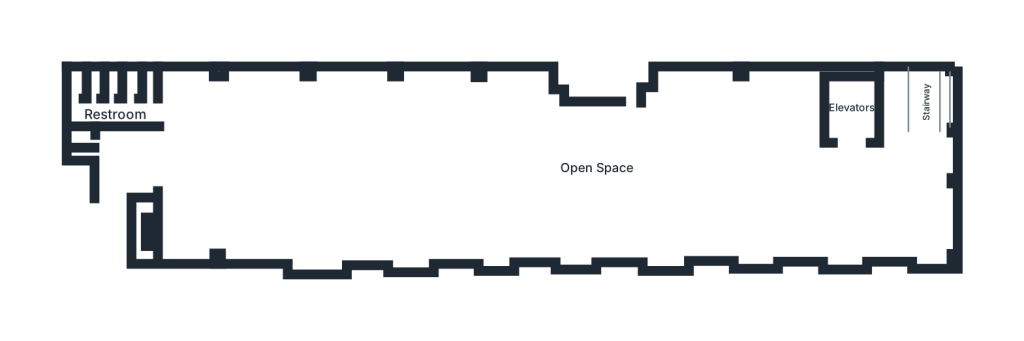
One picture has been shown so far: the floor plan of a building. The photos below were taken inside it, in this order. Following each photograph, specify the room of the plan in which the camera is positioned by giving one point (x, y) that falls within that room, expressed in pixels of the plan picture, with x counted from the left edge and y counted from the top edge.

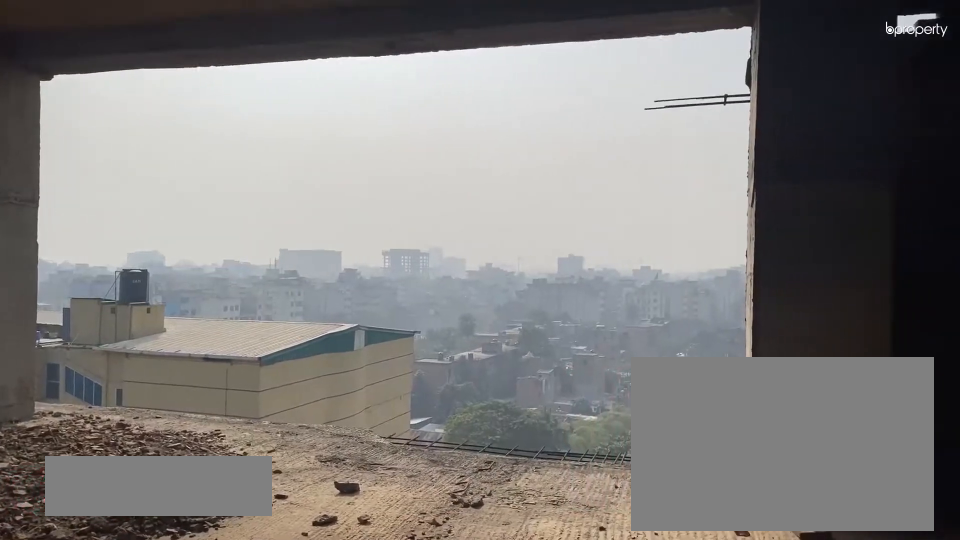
(921, 211)
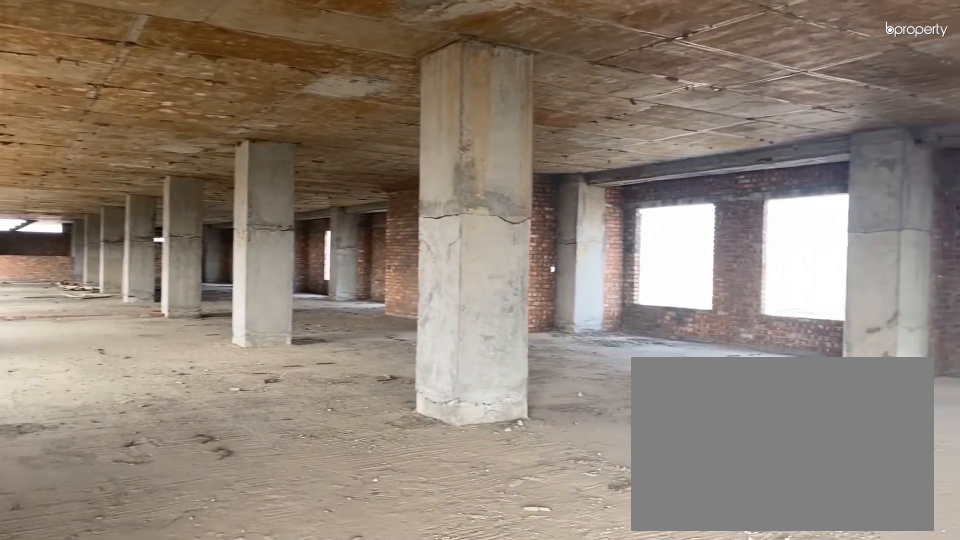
(761, 172)
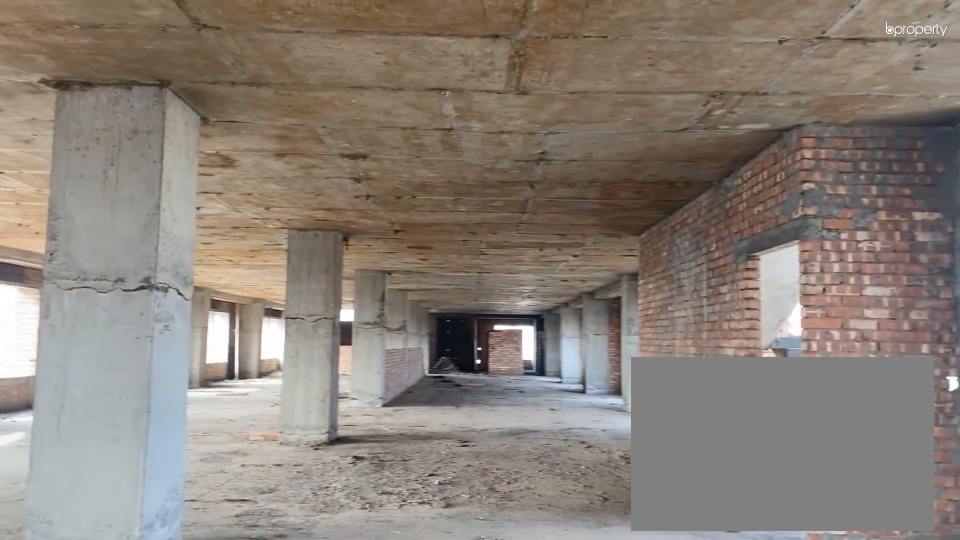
(647, 141)
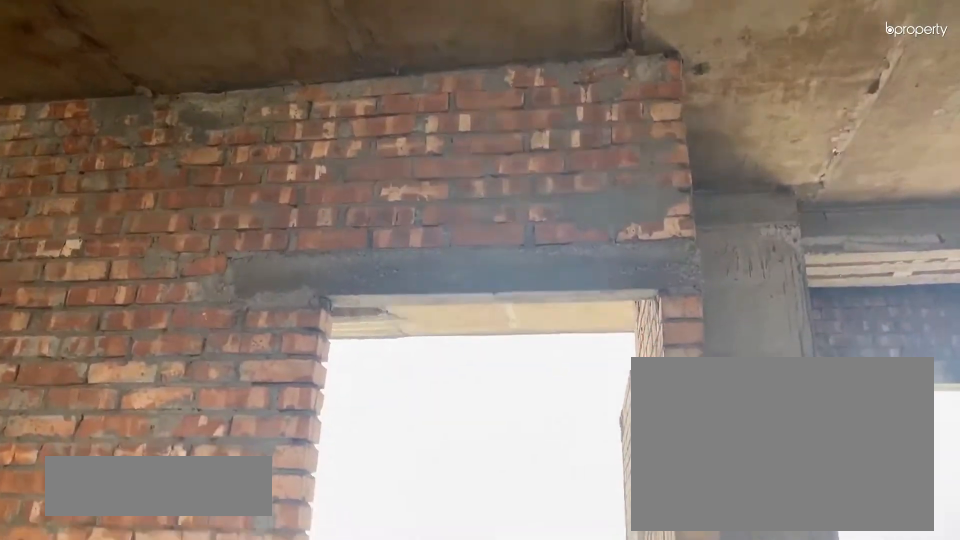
(635, 123)
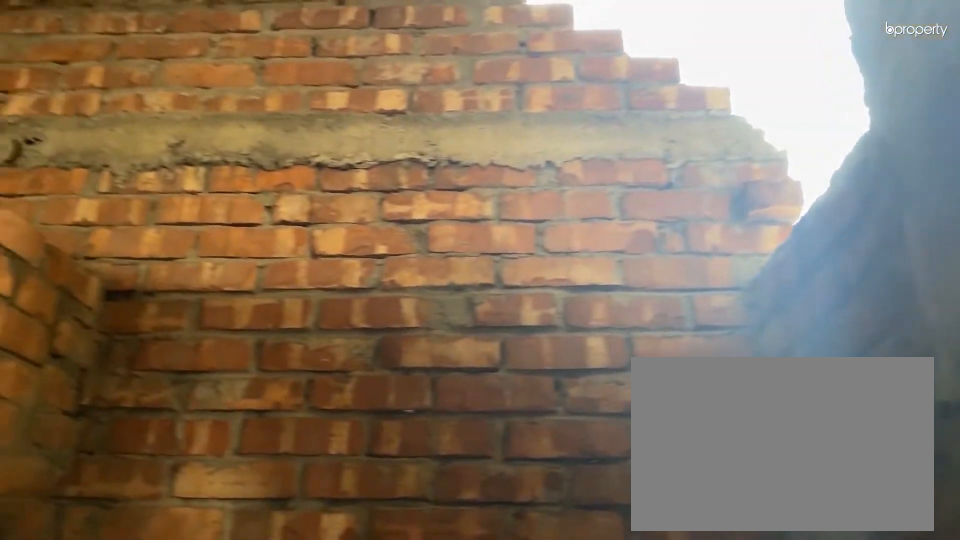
(149, 86)
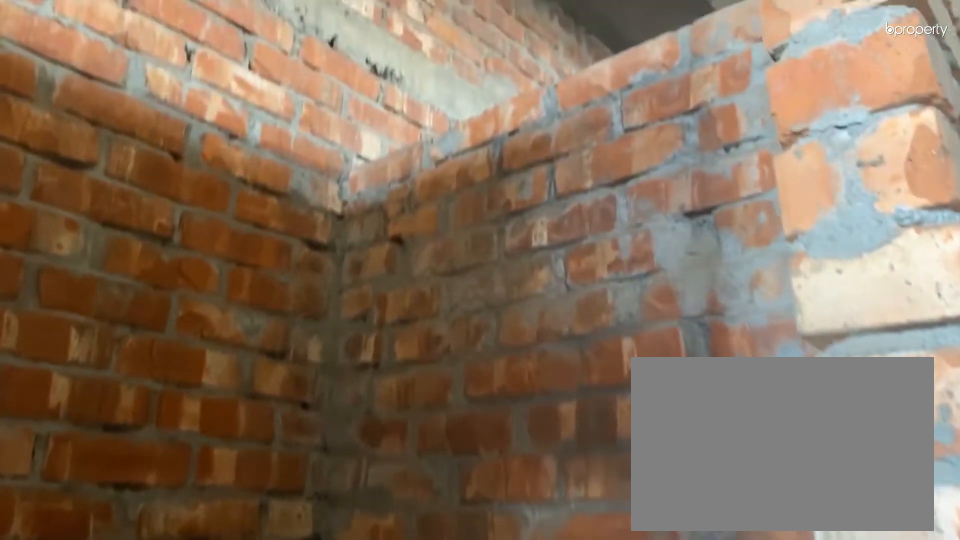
(112, 90)
